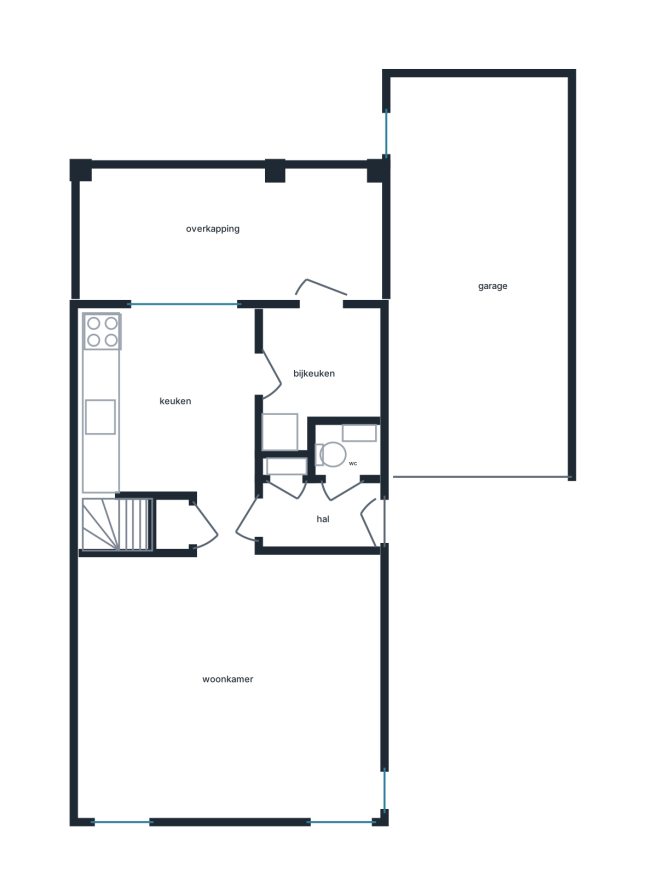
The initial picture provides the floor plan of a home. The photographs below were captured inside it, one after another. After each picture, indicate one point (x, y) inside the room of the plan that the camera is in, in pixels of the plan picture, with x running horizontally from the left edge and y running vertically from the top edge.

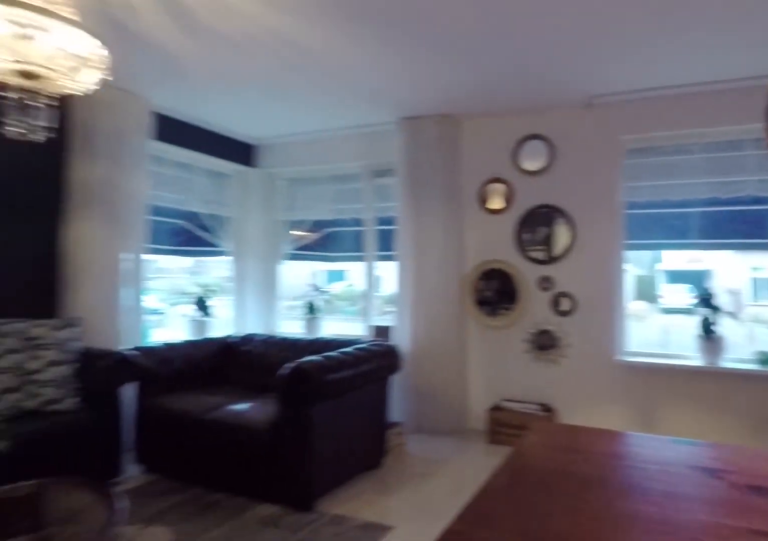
(228, 678)
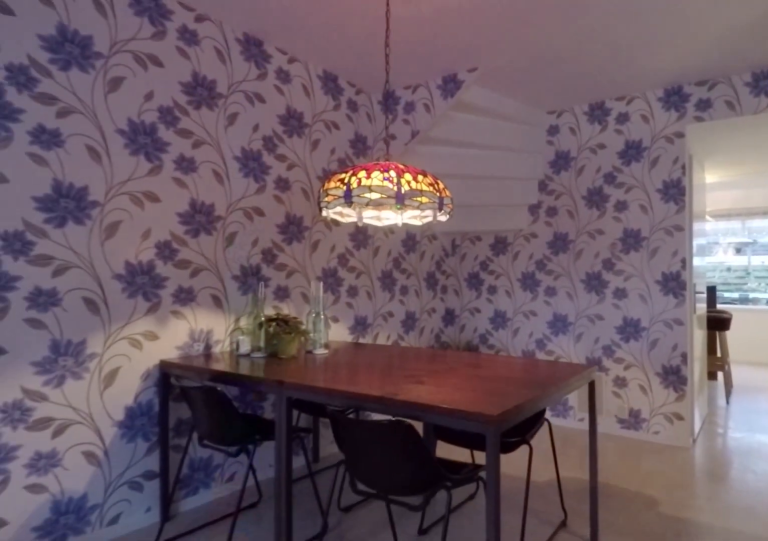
(228, 678)
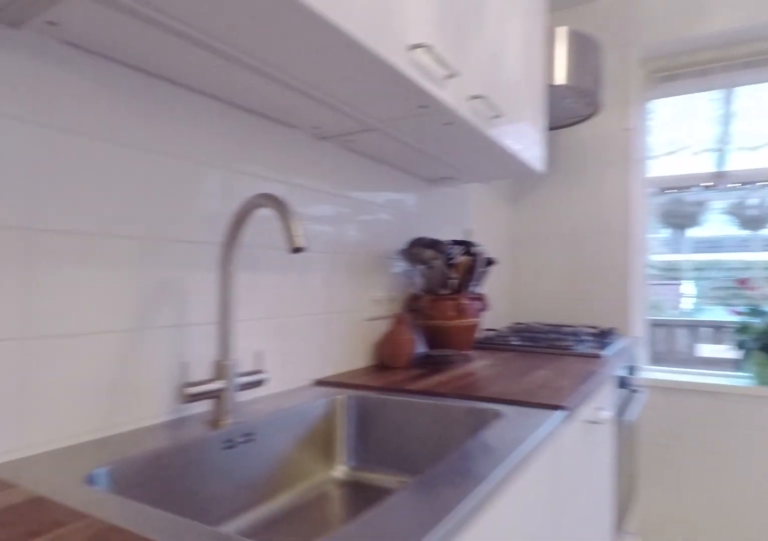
(169, 402)
